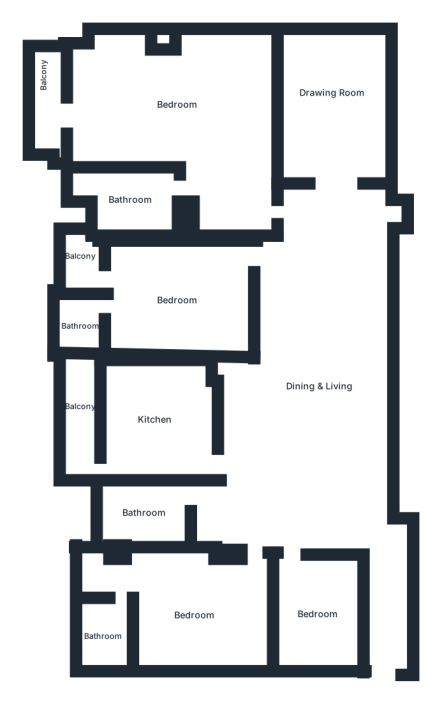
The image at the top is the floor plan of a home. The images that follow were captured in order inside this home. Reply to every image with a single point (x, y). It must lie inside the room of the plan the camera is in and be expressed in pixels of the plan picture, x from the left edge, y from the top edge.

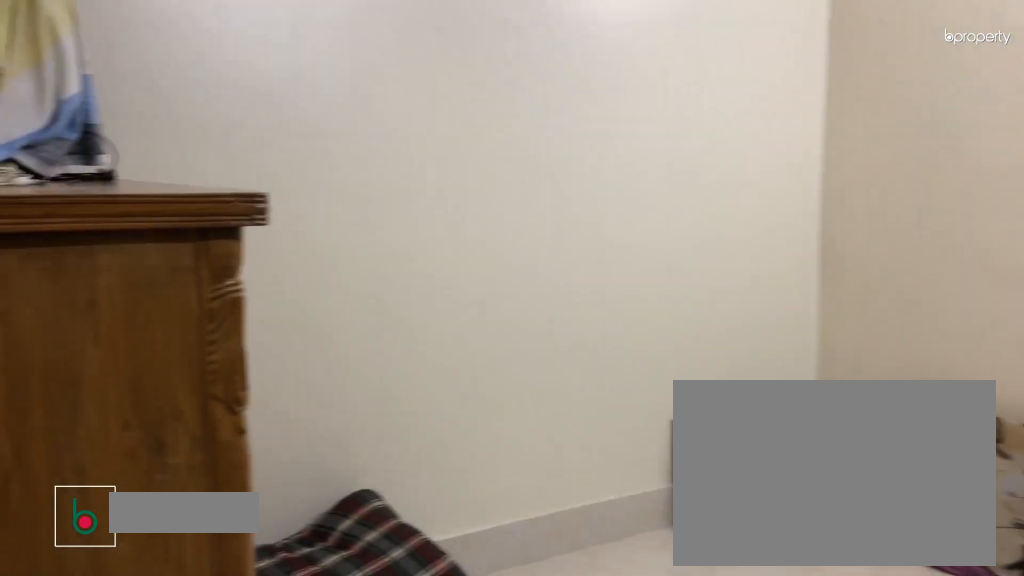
(318, 617)
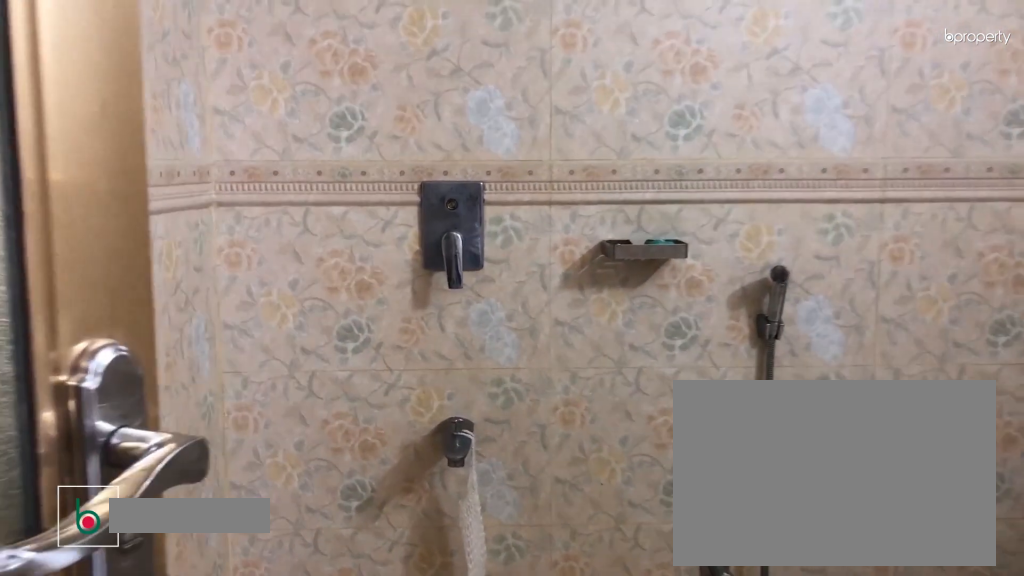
(105, 633)
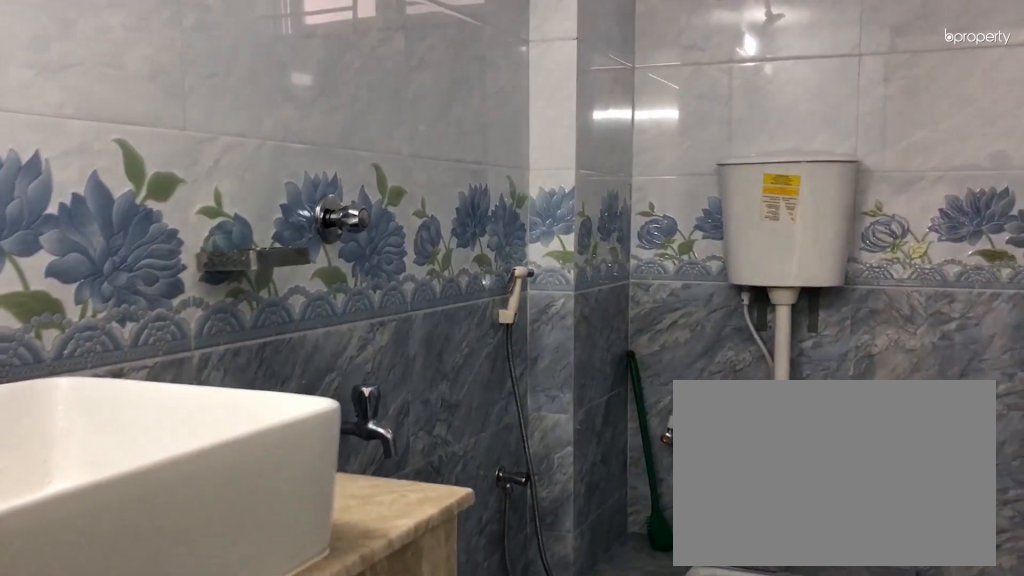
(140, 512)
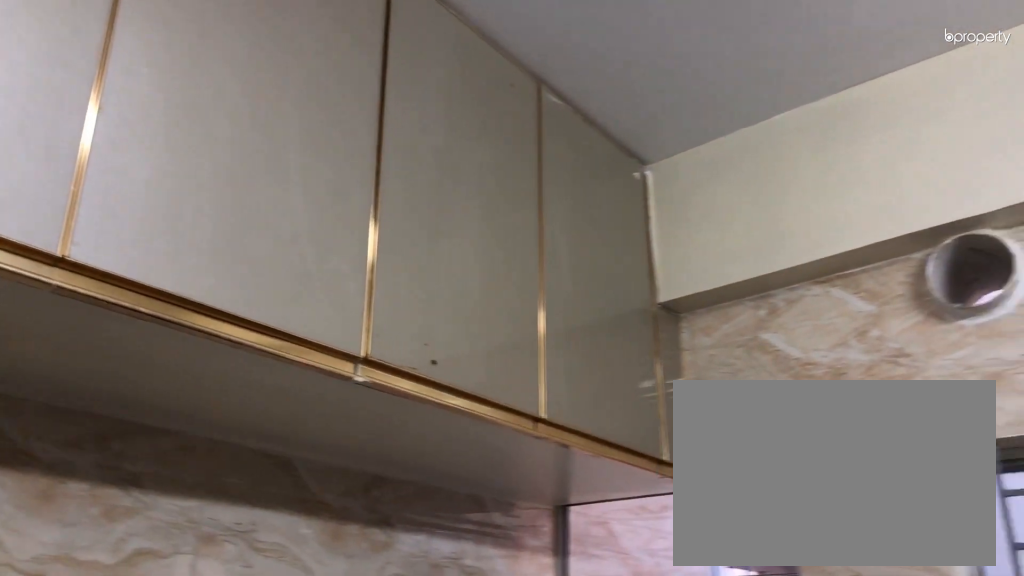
(153, 419)
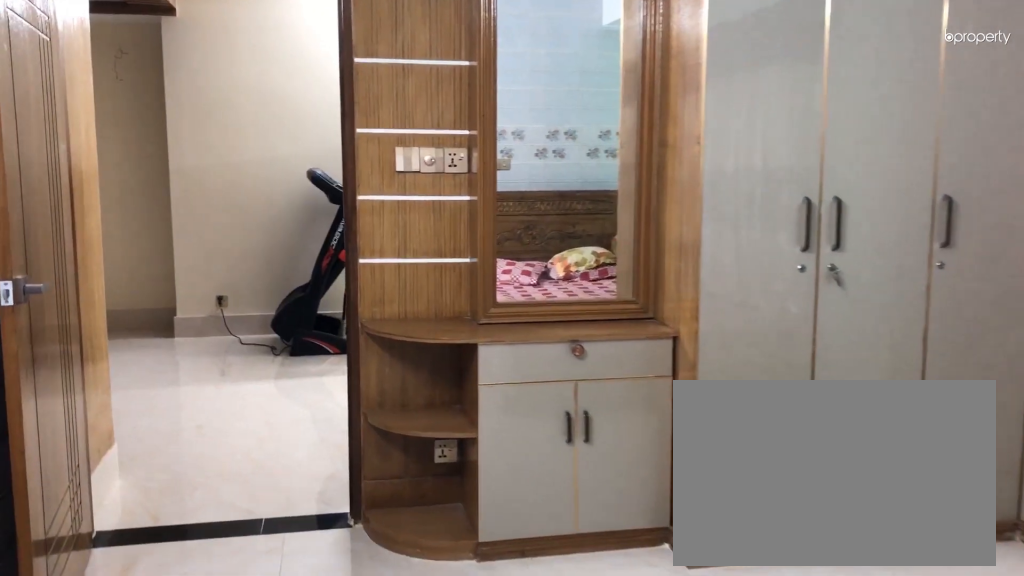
(178, 297)
